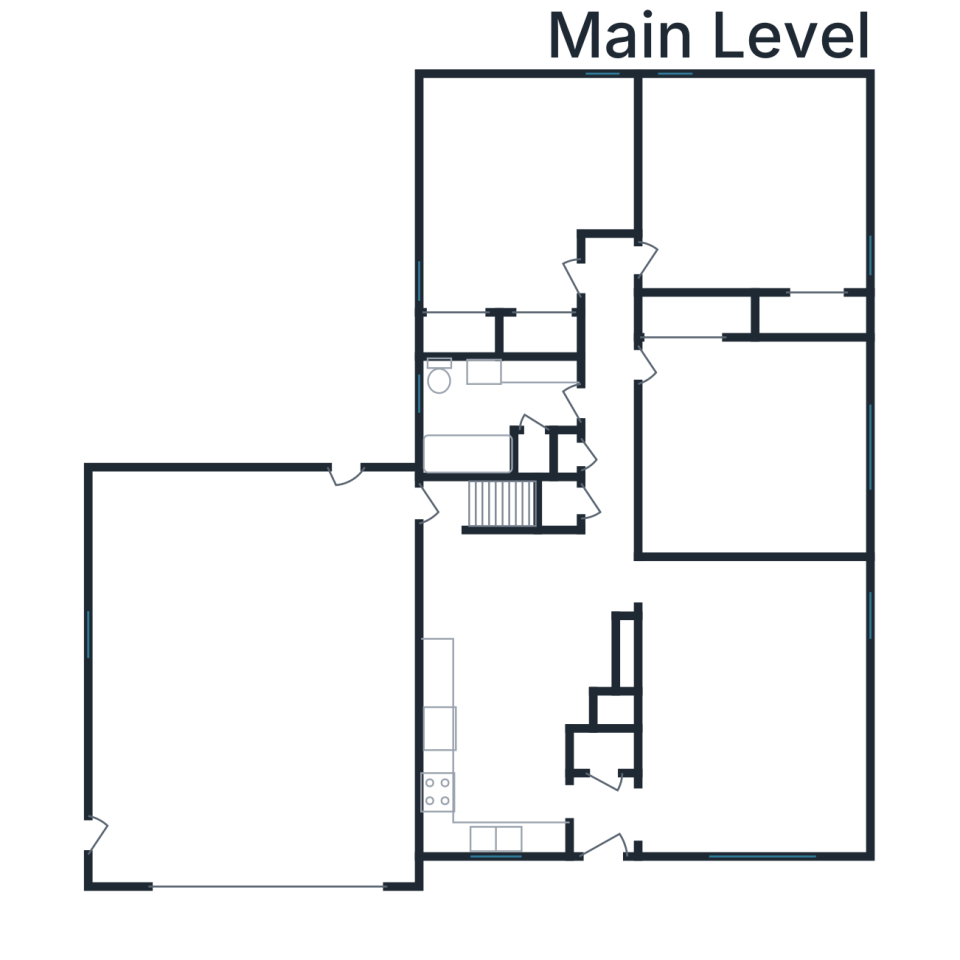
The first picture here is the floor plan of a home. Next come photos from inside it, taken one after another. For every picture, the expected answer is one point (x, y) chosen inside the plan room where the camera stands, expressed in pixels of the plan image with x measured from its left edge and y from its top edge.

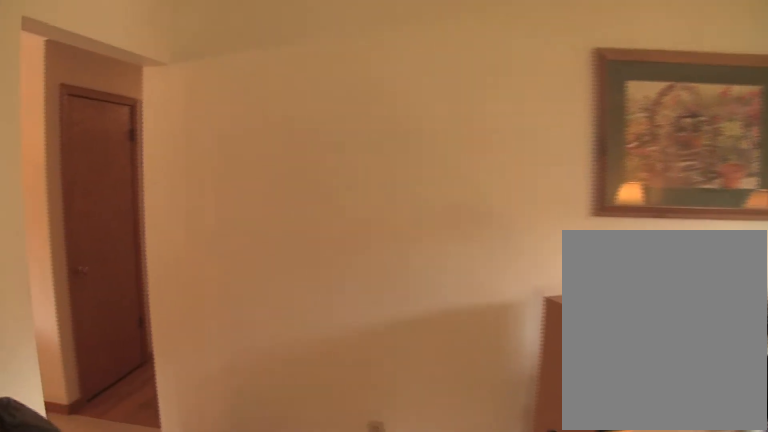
(749, 706)
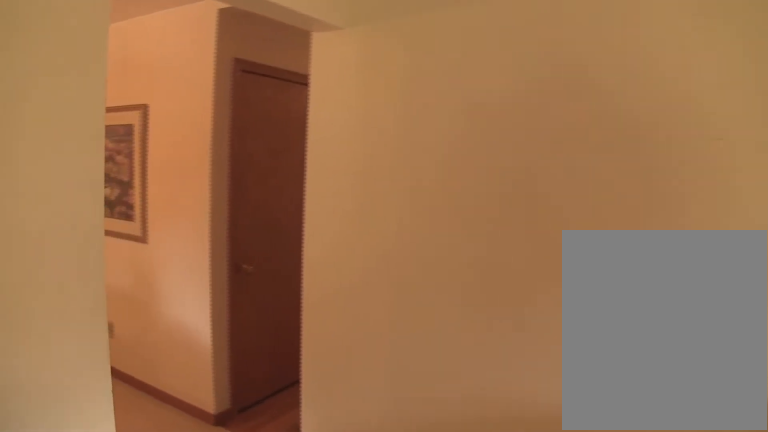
(749, 706)
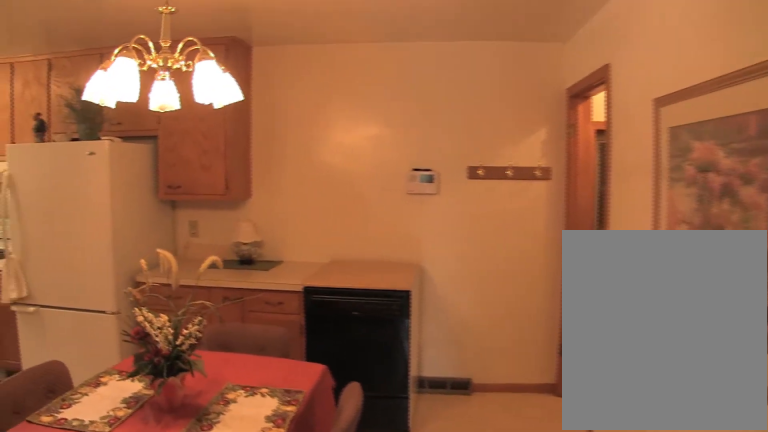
(512, 679)
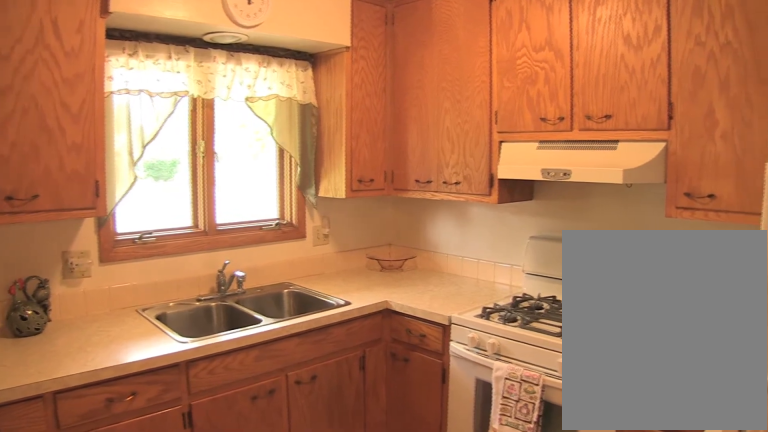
(512, 679)
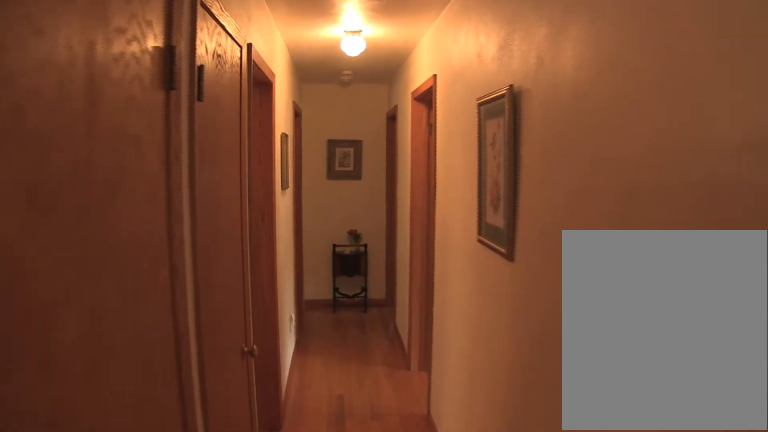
(609, 382)
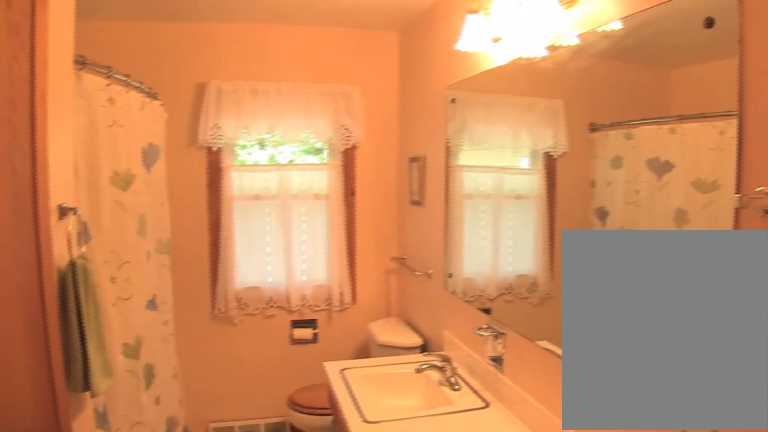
(492, 410)
